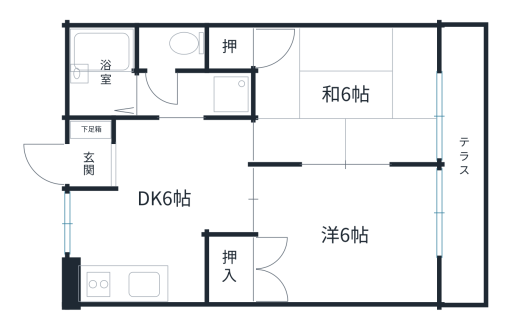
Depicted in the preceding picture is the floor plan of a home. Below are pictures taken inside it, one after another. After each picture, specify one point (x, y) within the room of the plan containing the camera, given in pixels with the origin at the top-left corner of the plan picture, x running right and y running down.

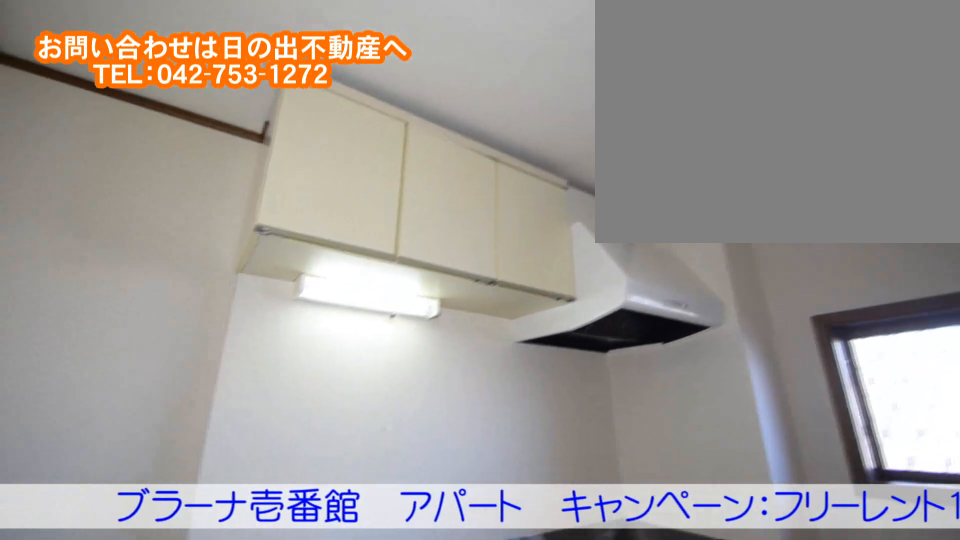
(167, 220)
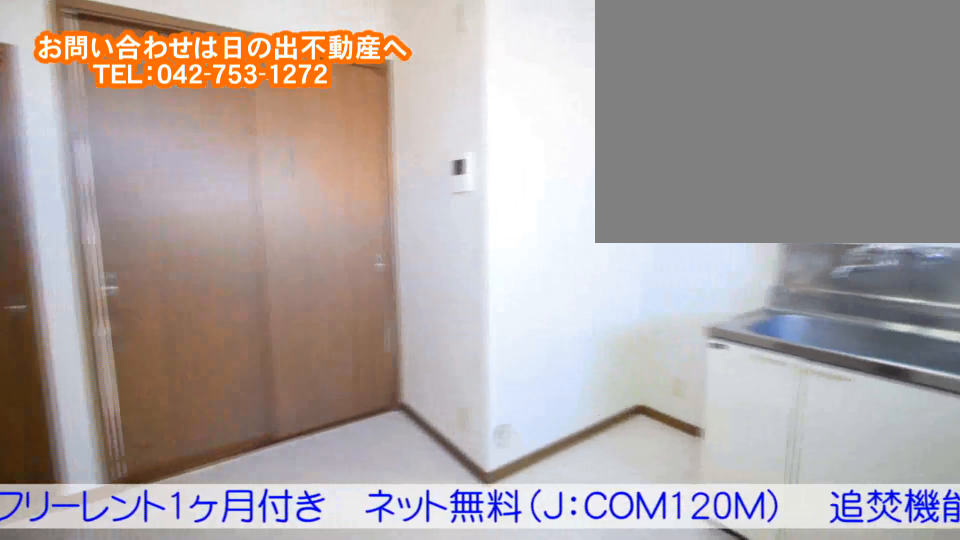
(168, 220)
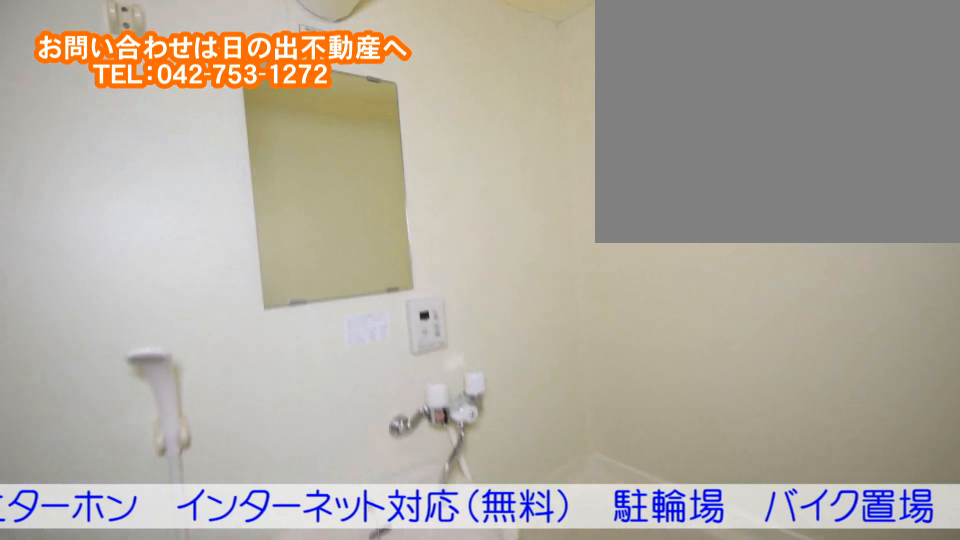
(104, 84)
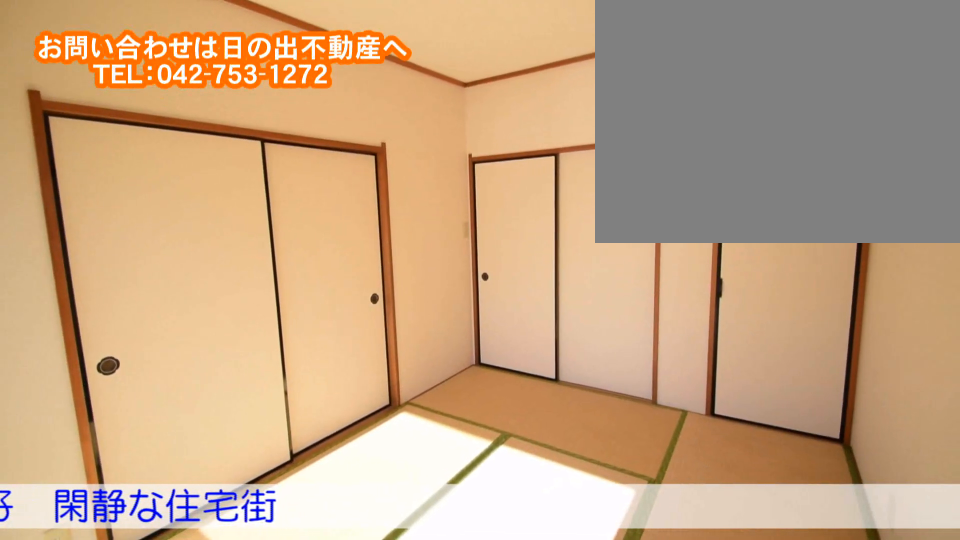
(390, 94)
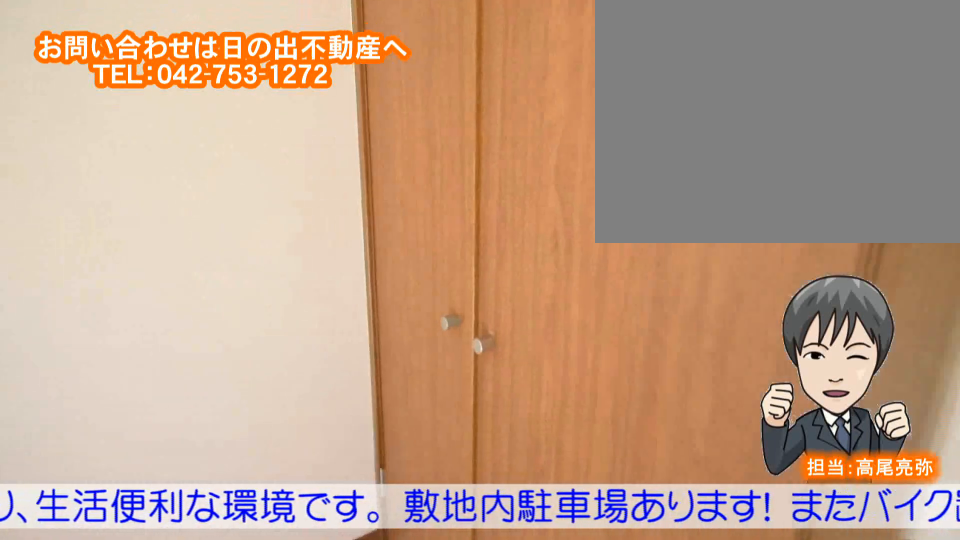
(394, 229)
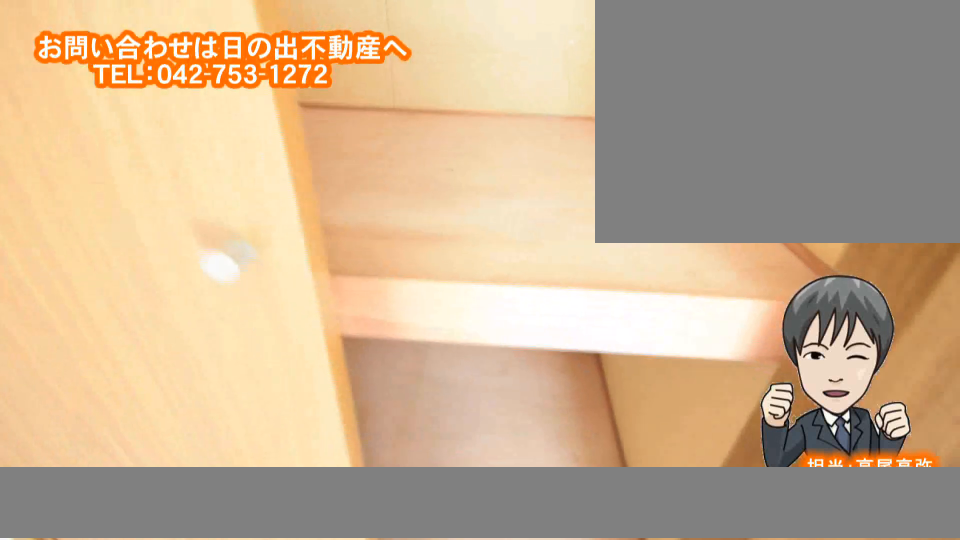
(394, 229)
